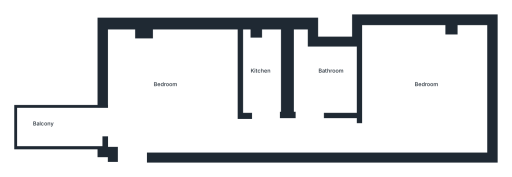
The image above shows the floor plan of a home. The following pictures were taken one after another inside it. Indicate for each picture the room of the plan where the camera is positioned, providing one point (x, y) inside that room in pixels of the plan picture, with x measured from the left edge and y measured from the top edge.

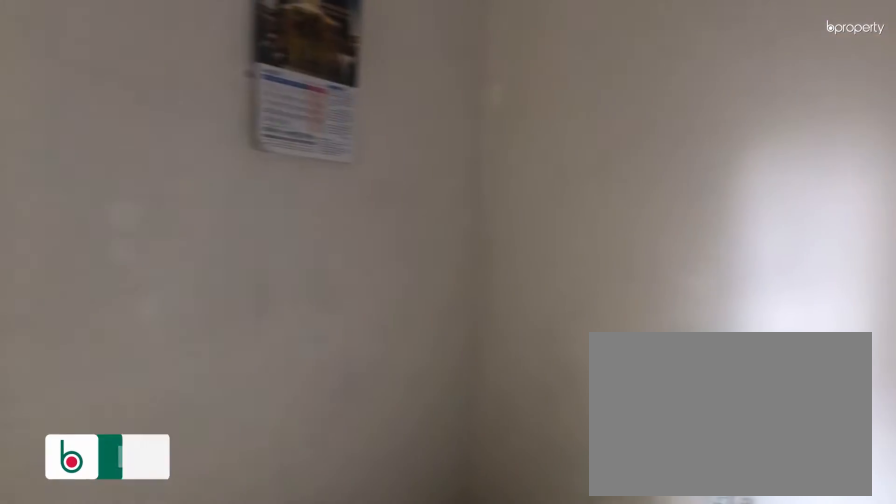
(177, 97)
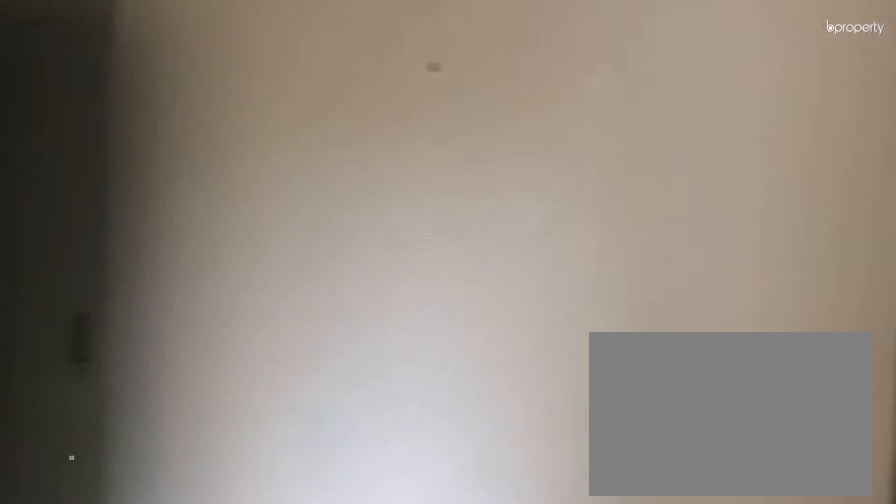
(177, 97)
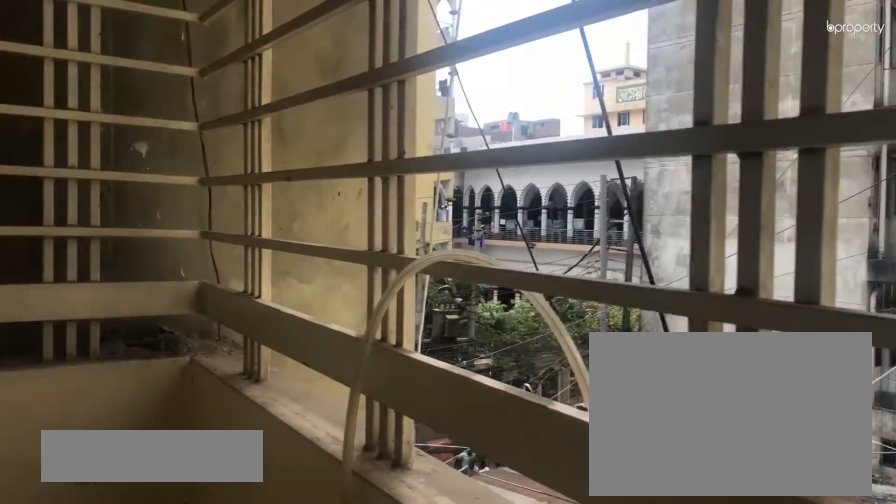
(61, 125)
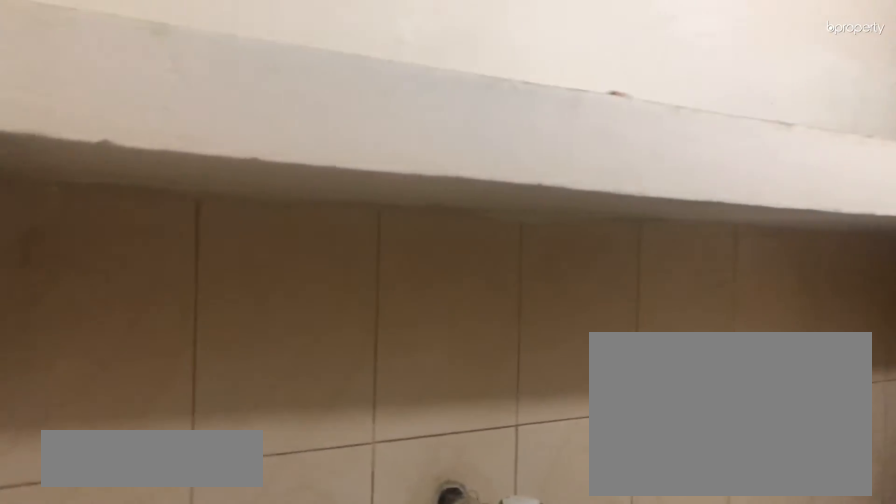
(262, 77)
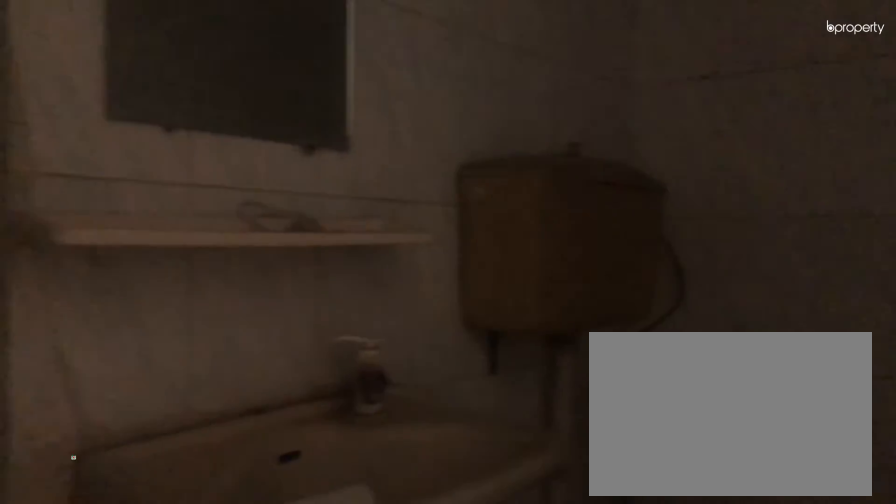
(322, 82)
